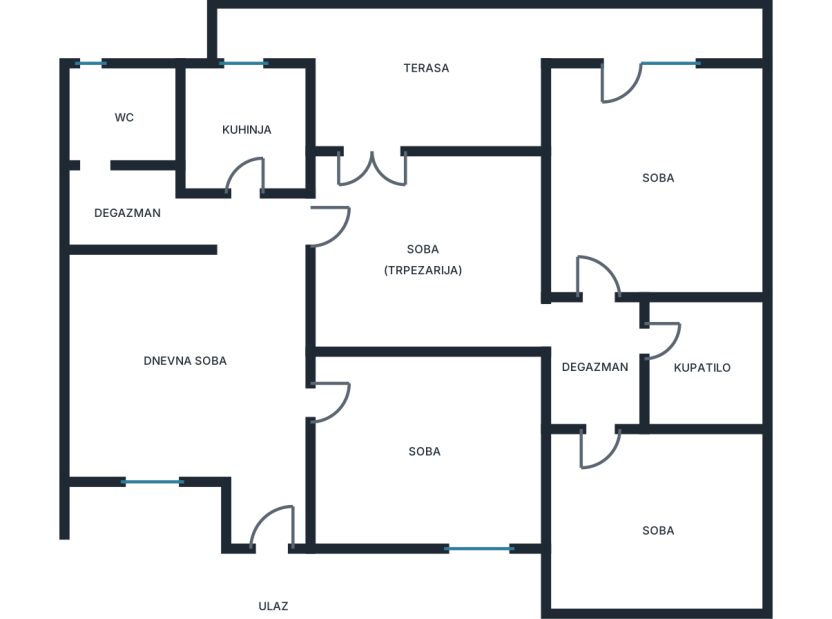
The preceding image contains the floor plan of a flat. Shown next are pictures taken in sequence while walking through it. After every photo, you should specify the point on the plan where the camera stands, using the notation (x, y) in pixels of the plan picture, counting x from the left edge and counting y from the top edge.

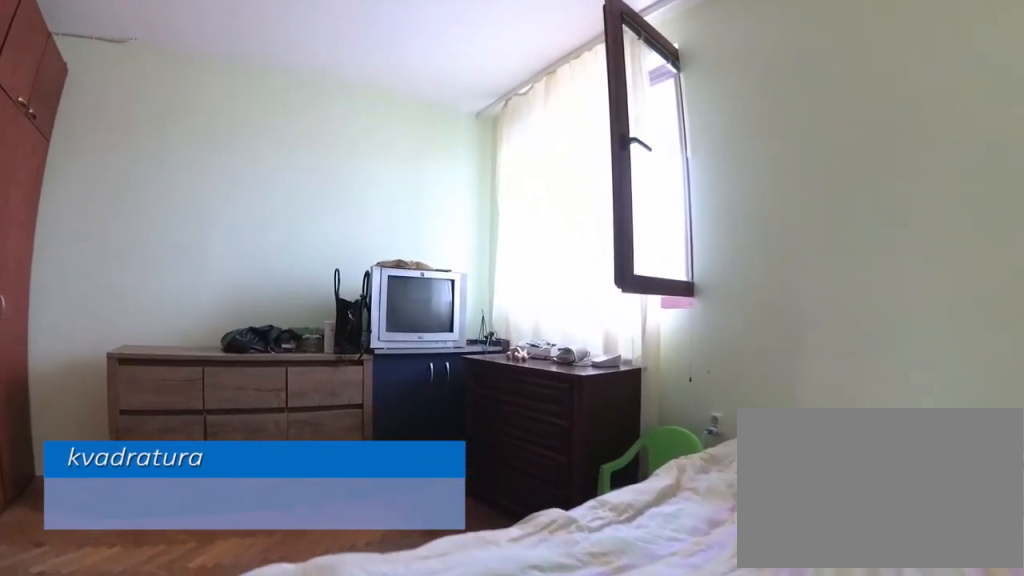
(385, 408)
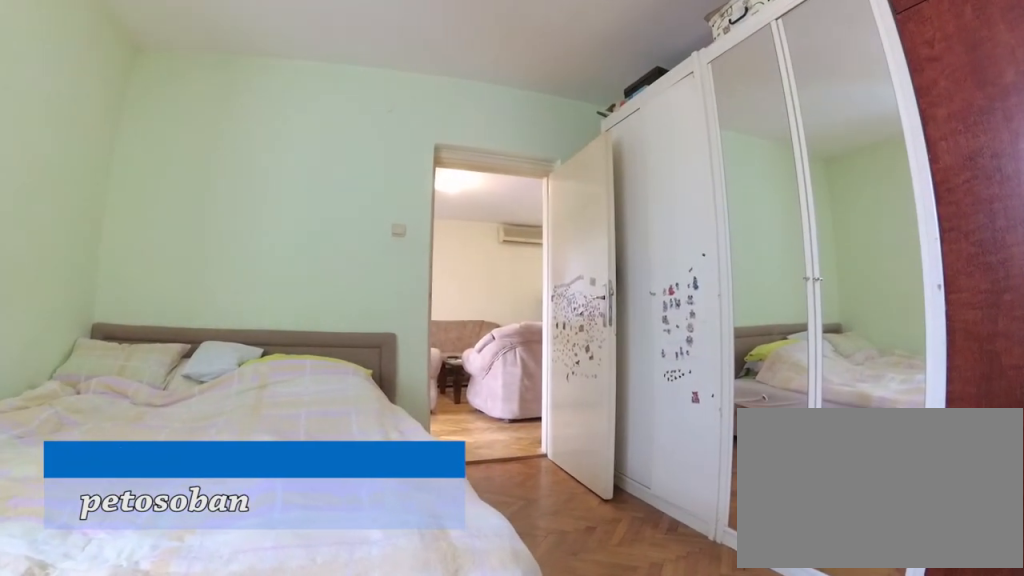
(508, 435)
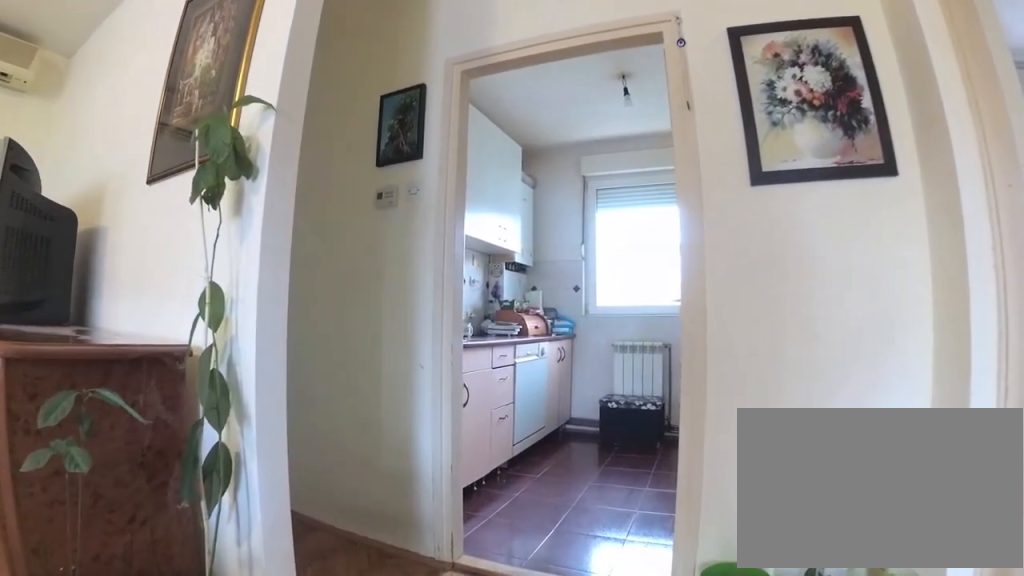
(262, 320)
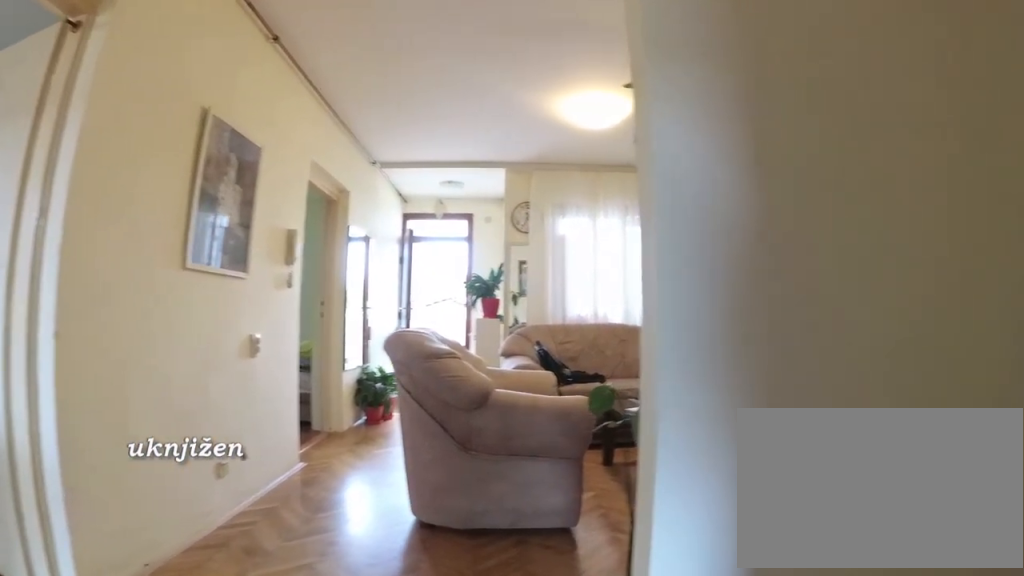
(239, 174)
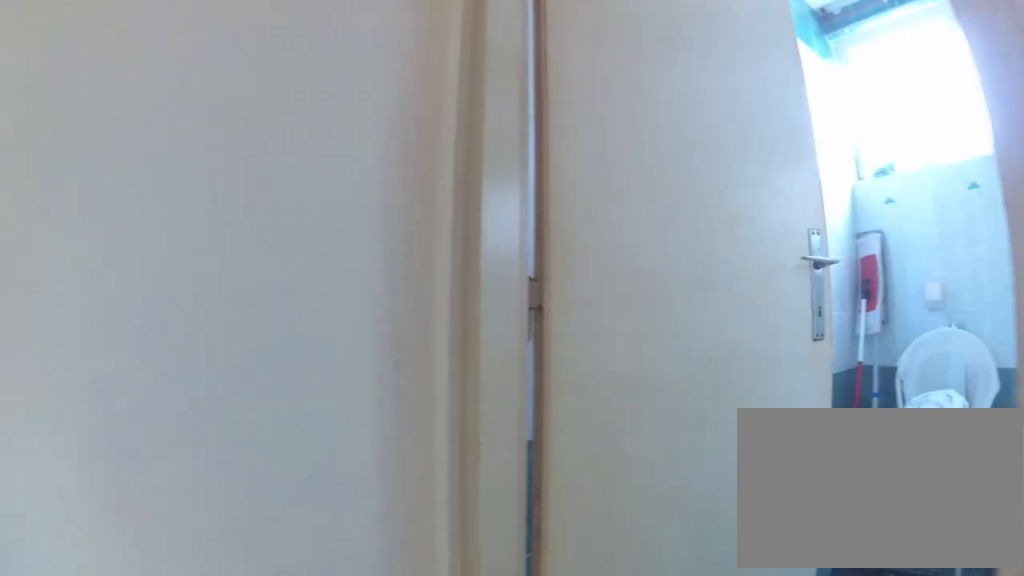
(154, 221)
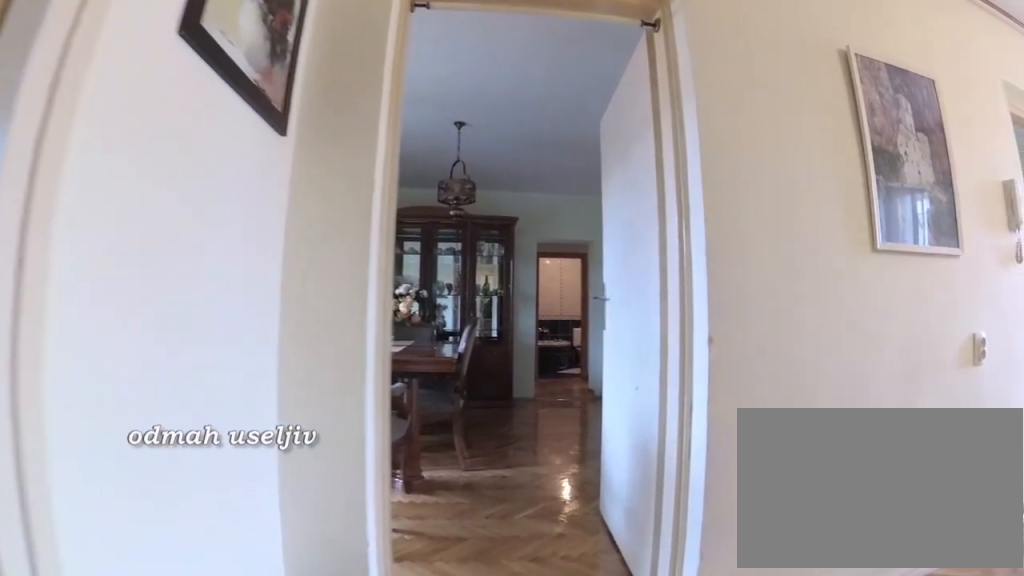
(206, 229)
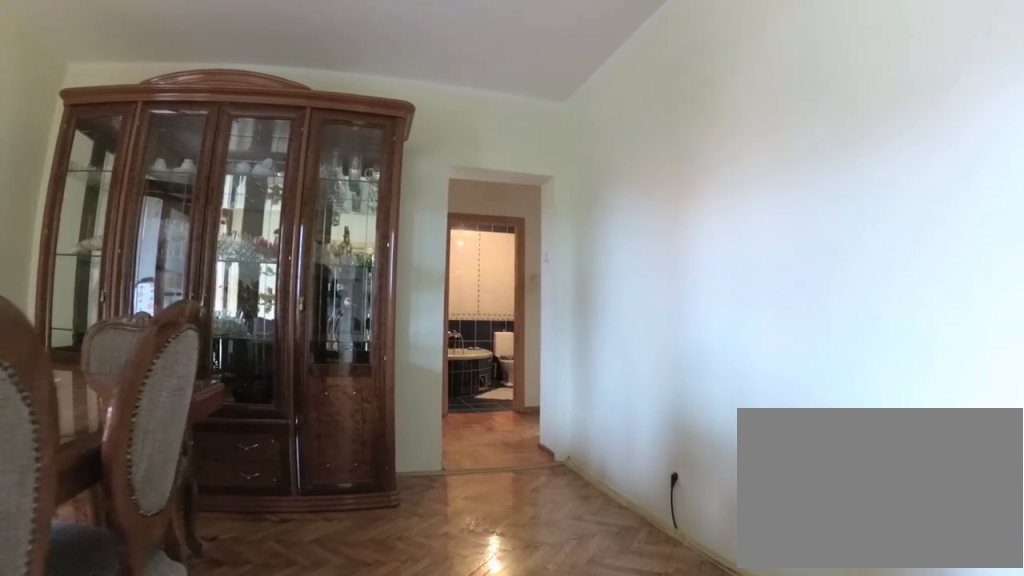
(342, 277)
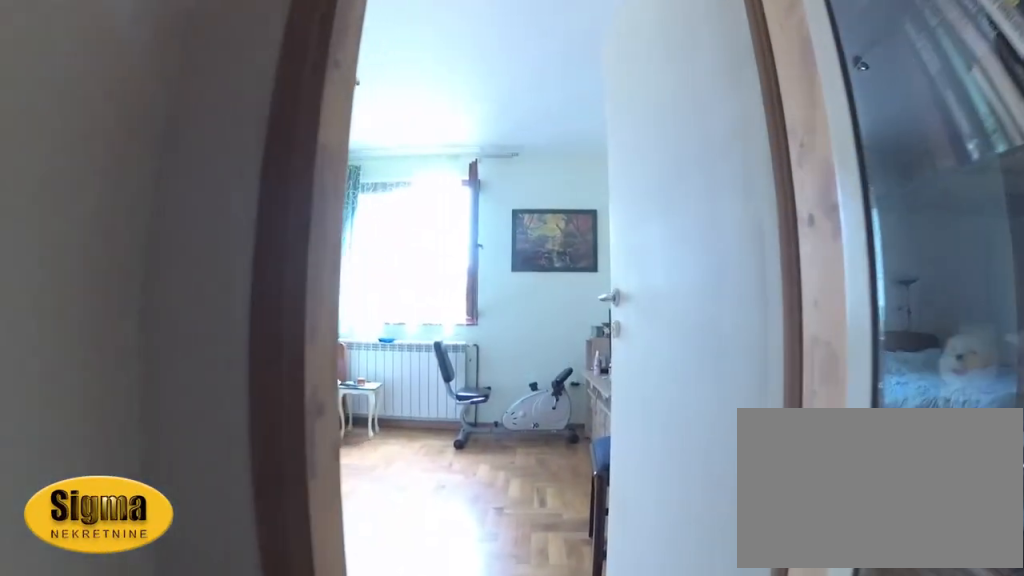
(598, 366)
